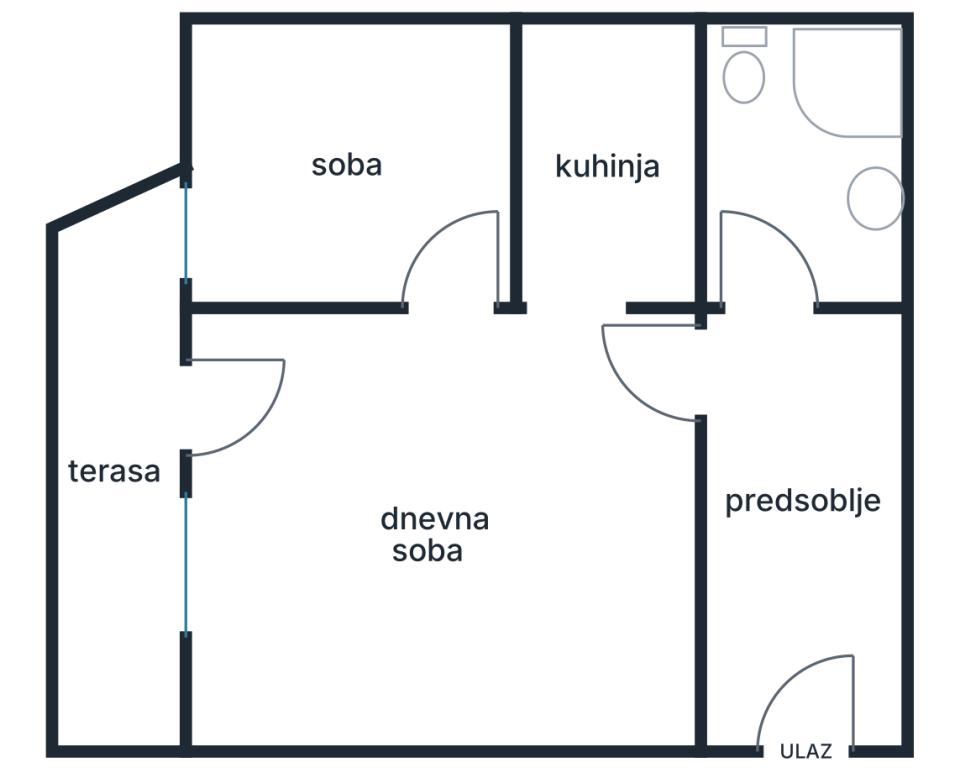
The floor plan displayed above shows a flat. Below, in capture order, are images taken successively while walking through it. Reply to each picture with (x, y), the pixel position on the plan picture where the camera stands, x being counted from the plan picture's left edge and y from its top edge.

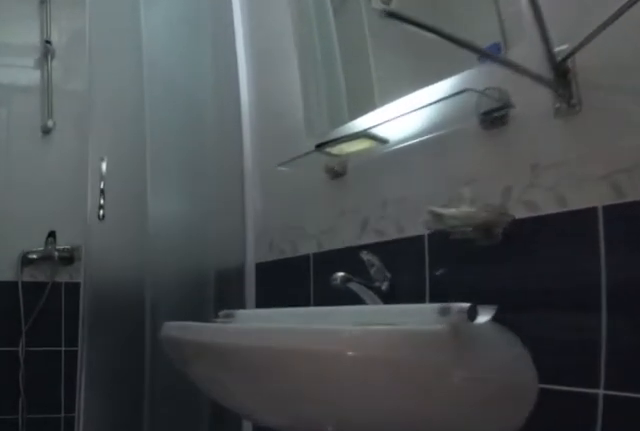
(787, 282)
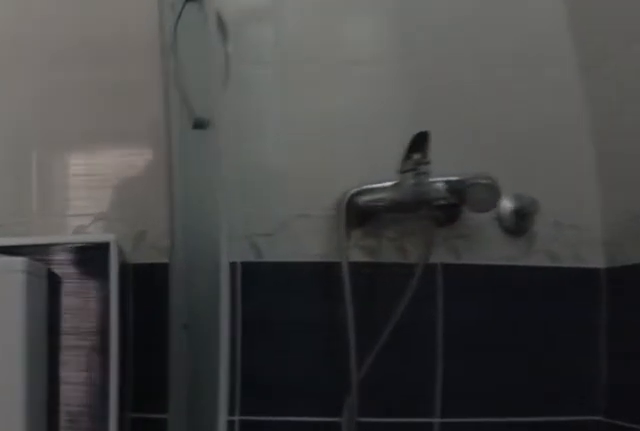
(788, 189)
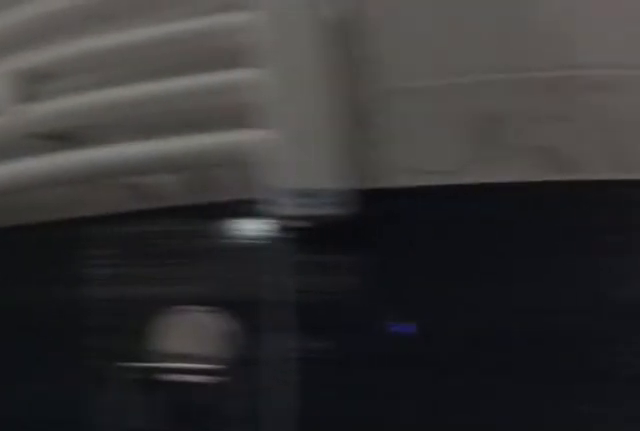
(816, 142)
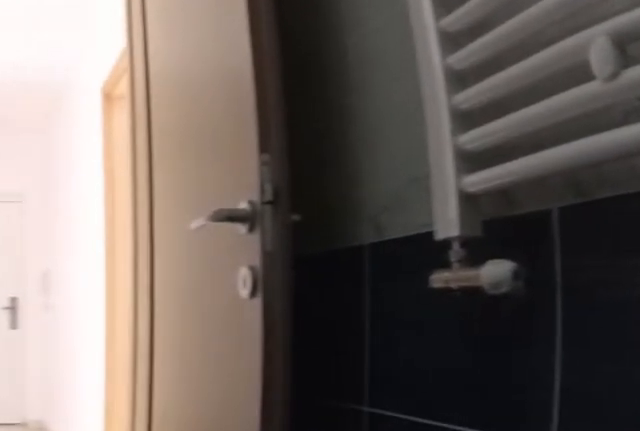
(801, 114)
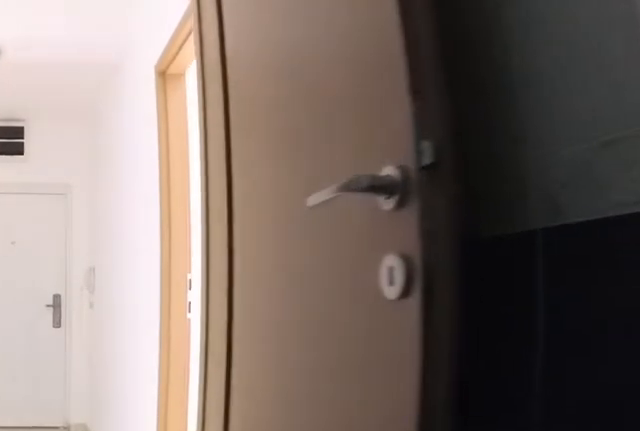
(792, 148)
